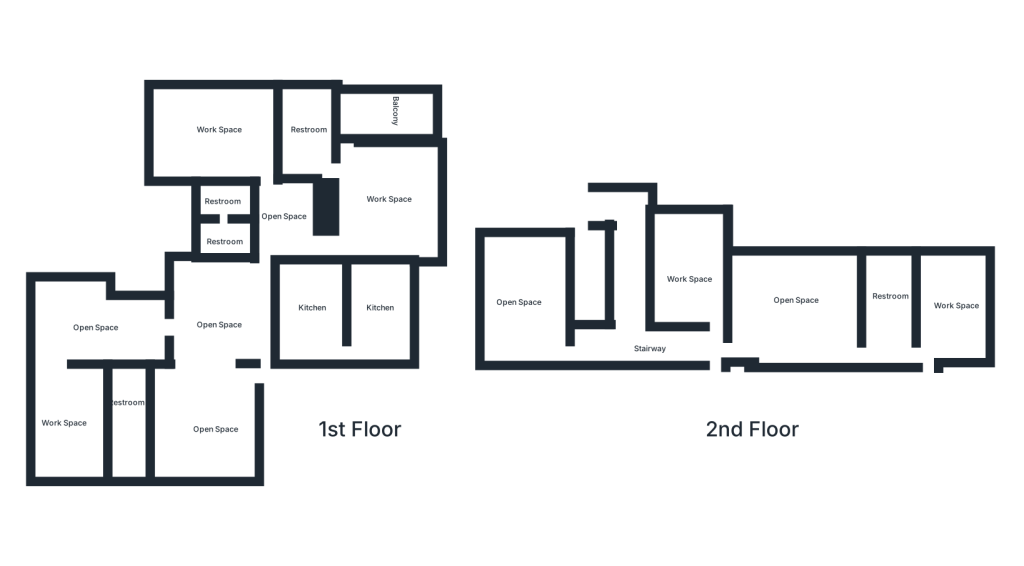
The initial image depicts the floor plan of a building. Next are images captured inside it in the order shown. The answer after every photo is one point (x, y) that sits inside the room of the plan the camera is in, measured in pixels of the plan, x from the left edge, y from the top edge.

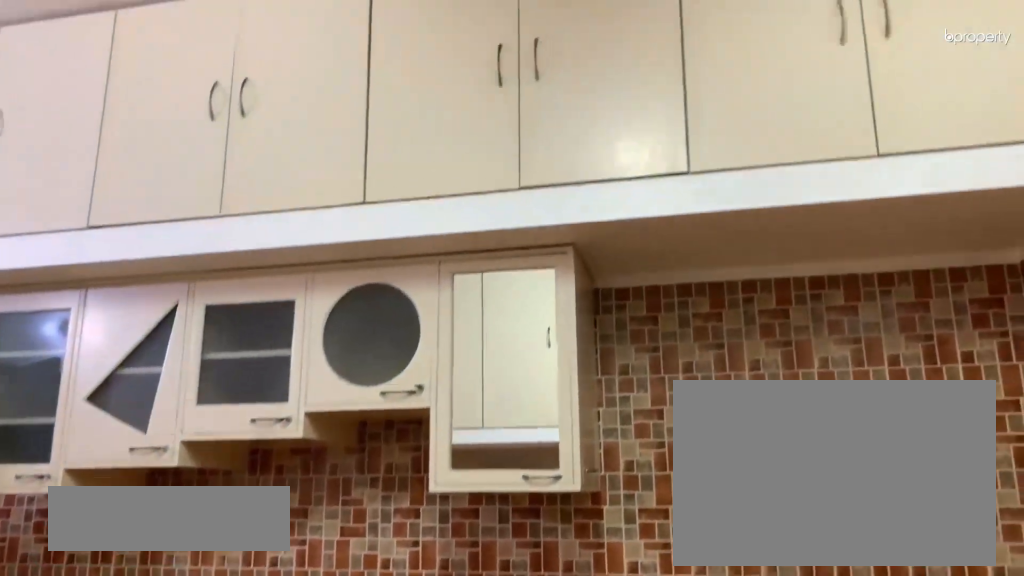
(310, 319)
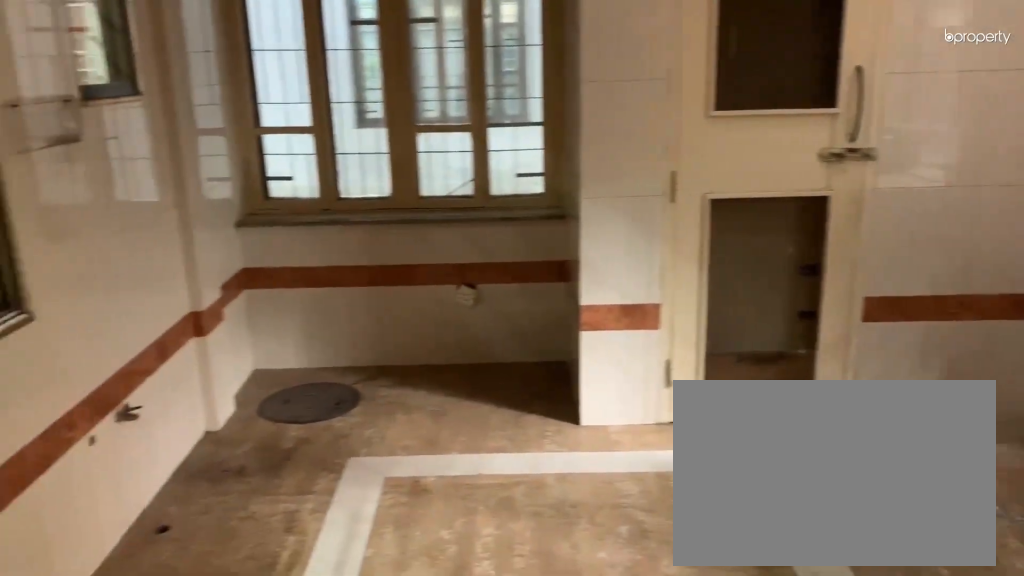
(382, 318)
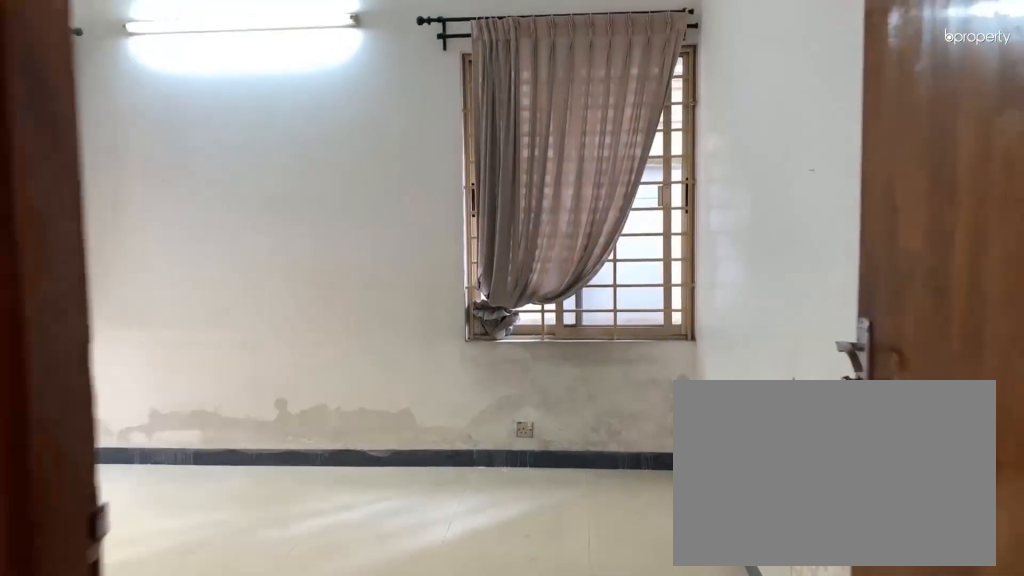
(219, 142)
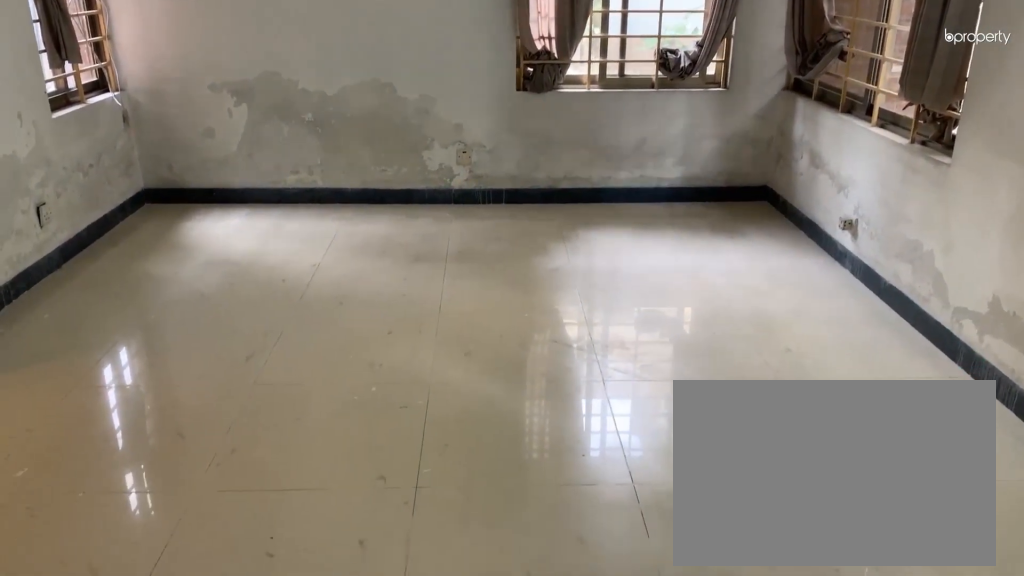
(220, 150)
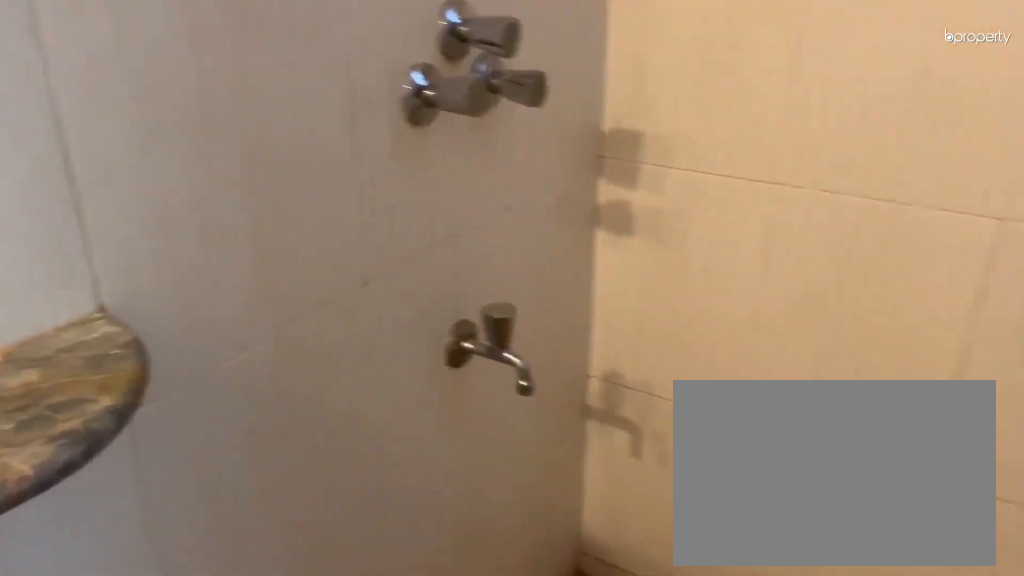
(221, 237)
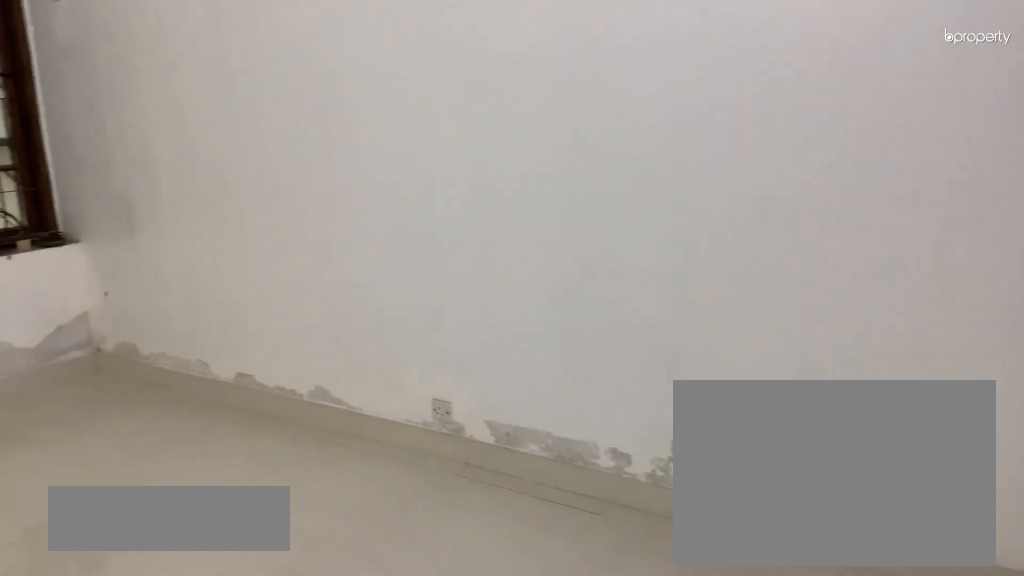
(383, 190)
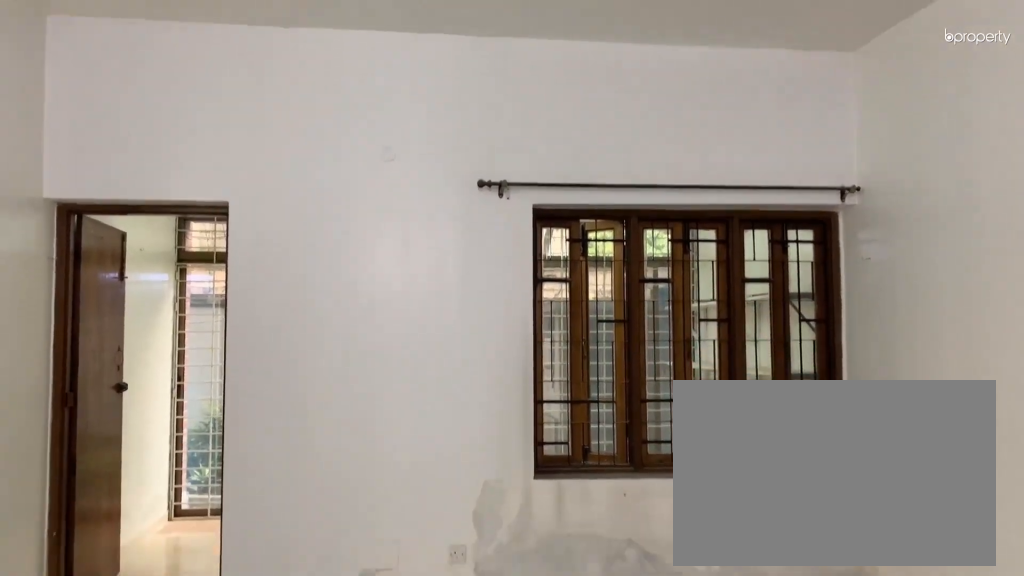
(383, 190)
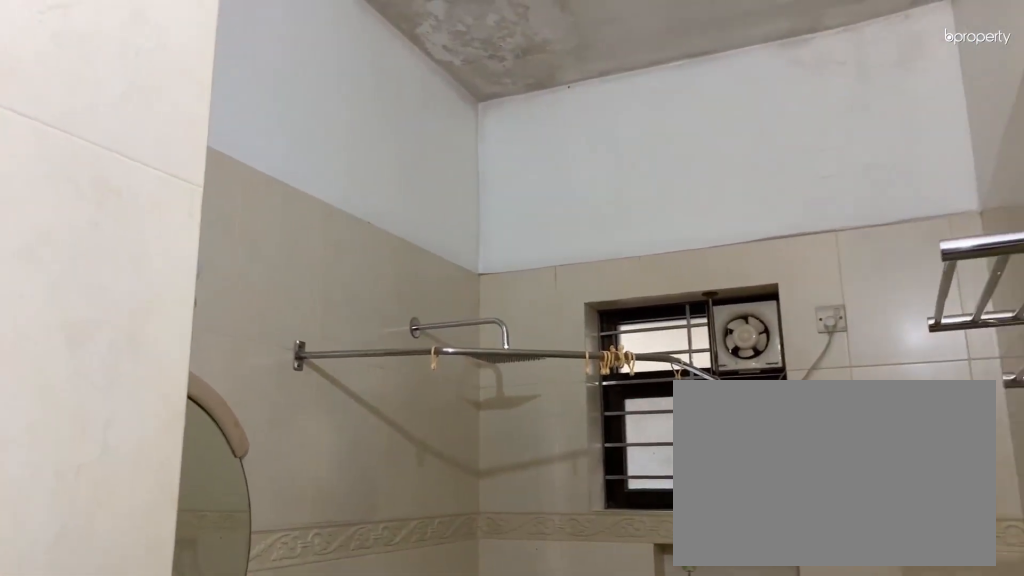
(309, 147)
